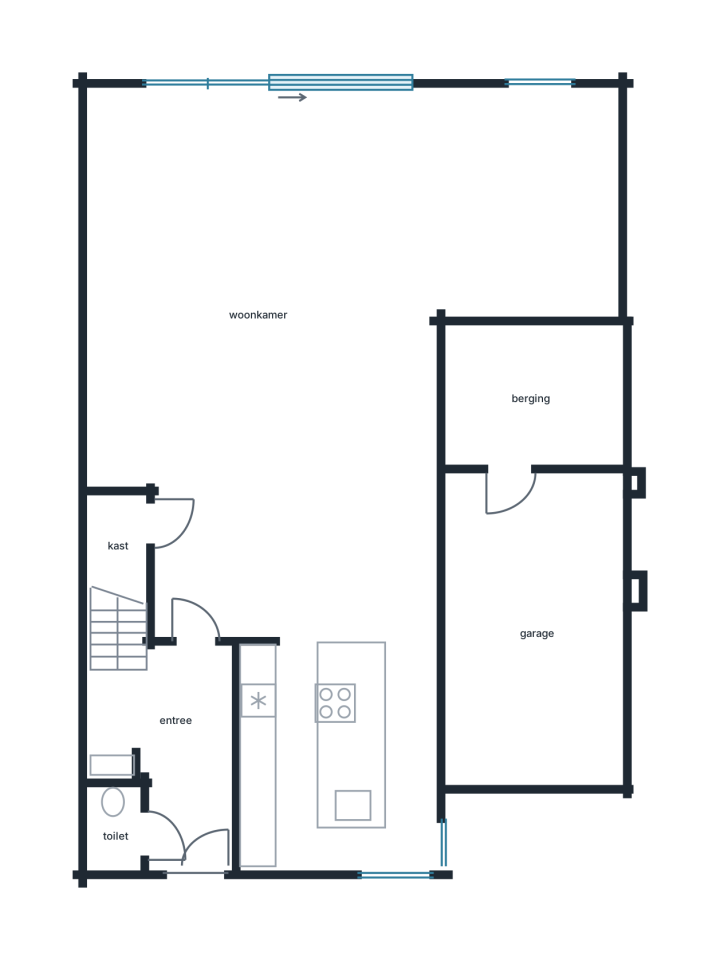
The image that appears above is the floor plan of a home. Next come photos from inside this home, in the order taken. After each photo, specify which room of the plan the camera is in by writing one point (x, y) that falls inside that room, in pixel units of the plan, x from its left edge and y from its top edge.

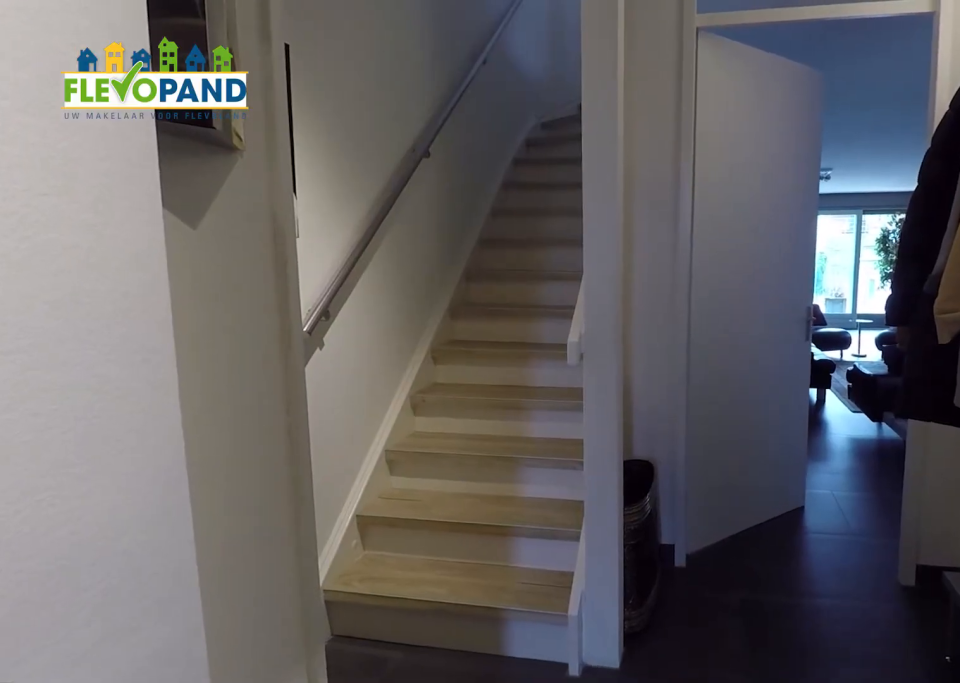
(177, 746)
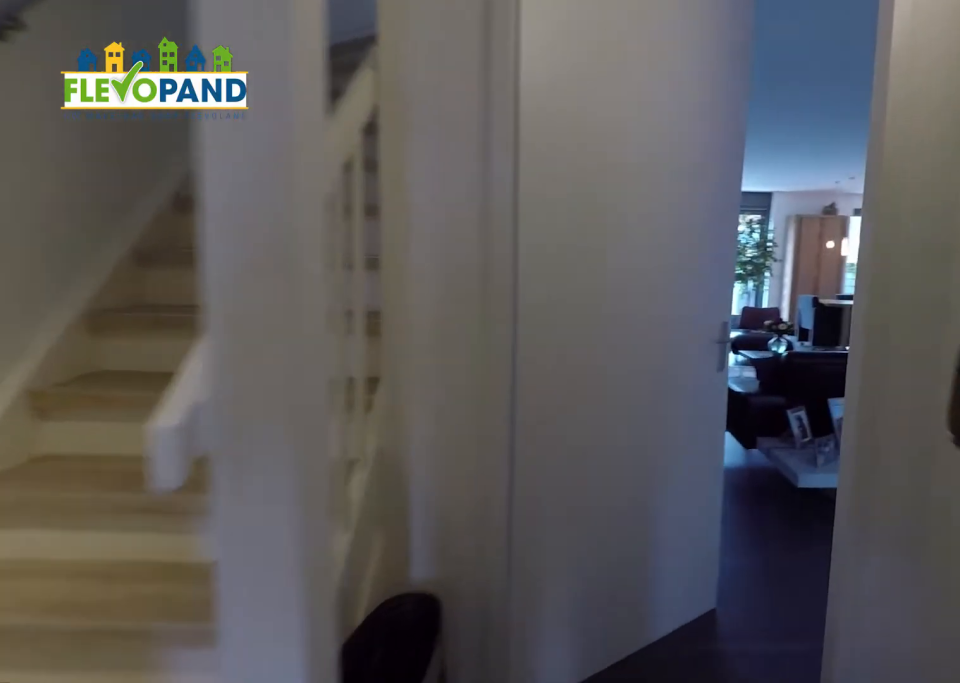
(177, 746)
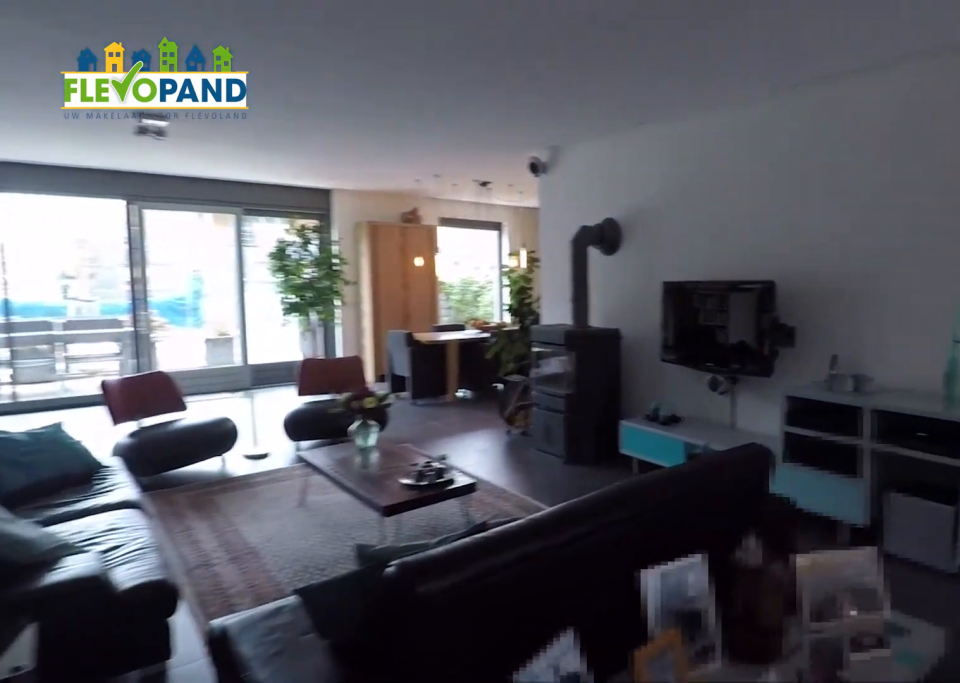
(318, 291)
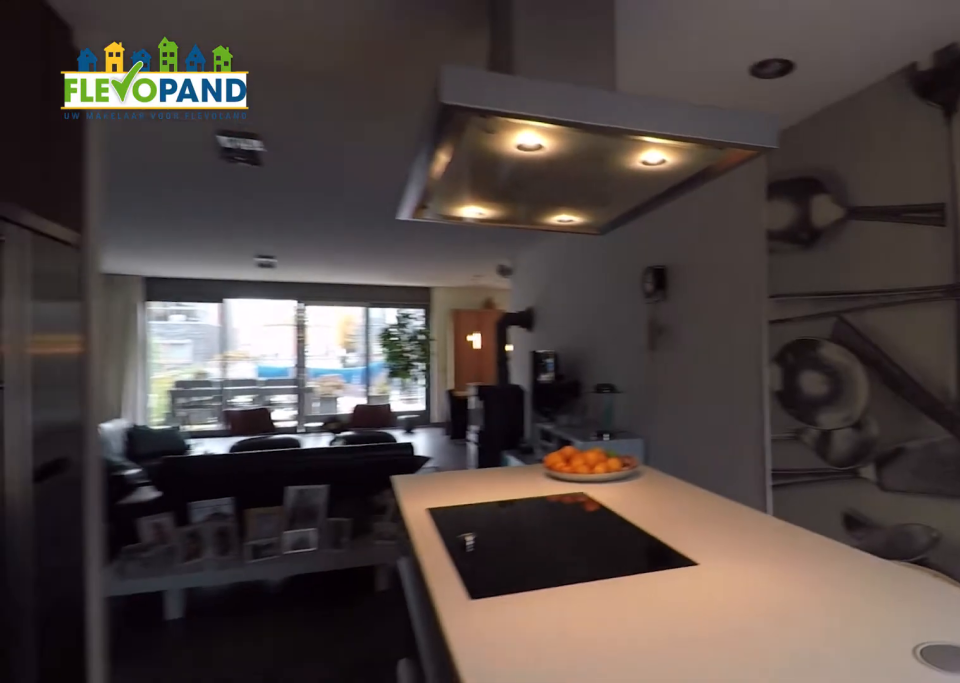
(337, 754)
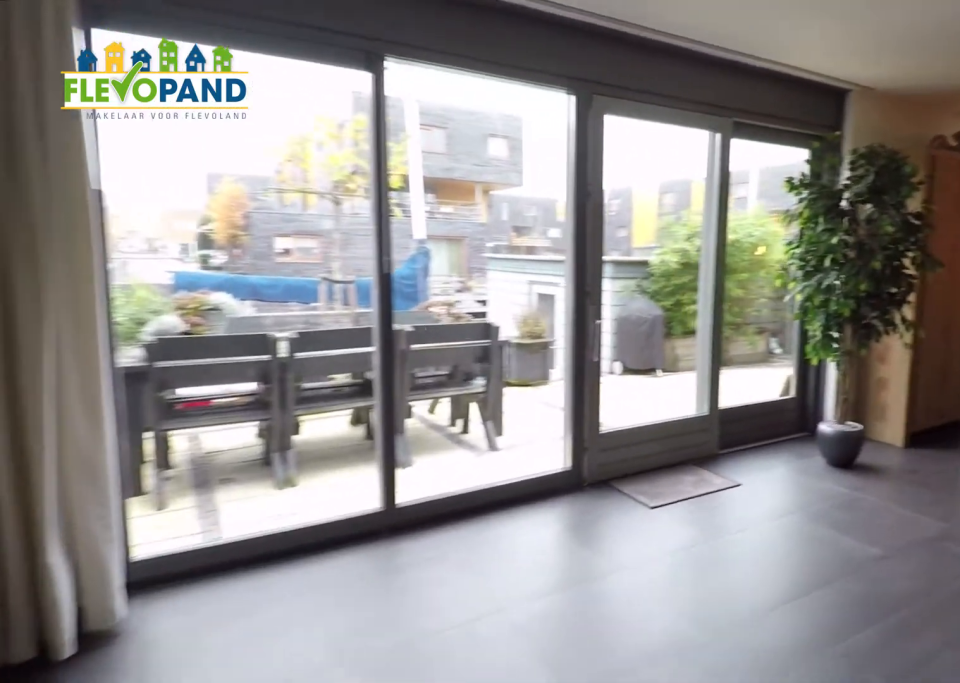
(318, 291)
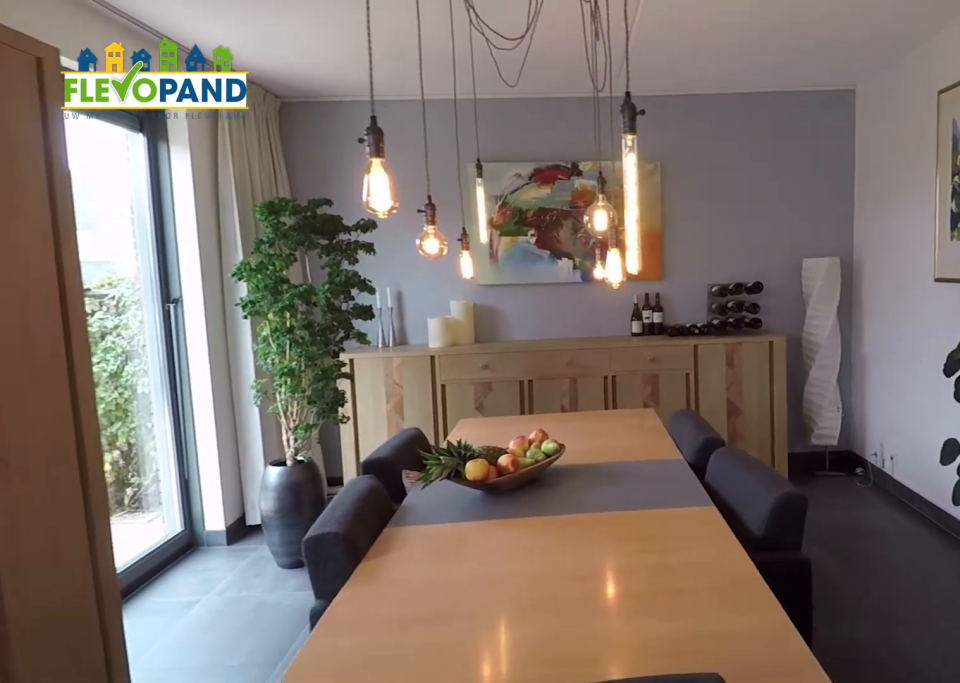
(318, 291)
